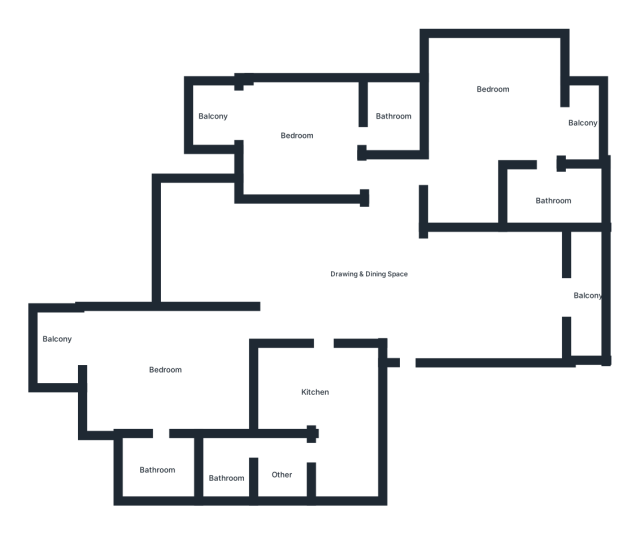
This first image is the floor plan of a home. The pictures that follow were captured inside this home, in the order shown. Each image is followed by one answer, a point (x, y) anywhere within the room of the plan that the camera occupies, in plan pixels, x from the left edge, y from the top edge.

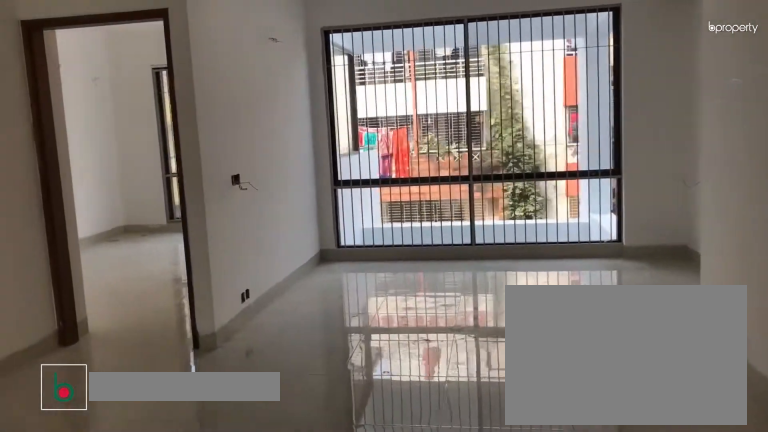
(342, 277)
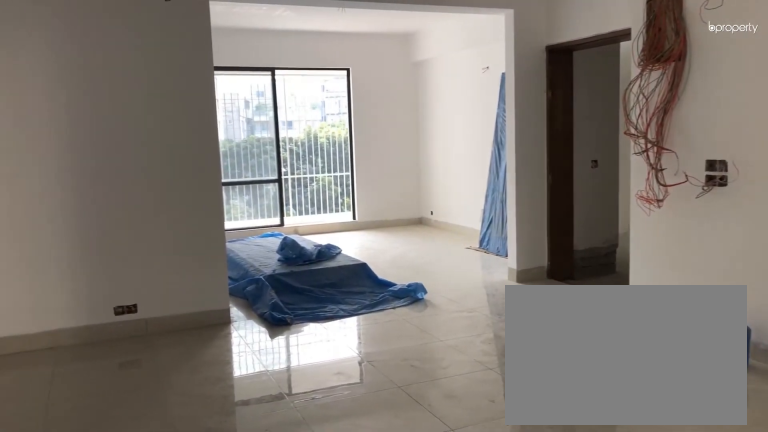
(342, 277)
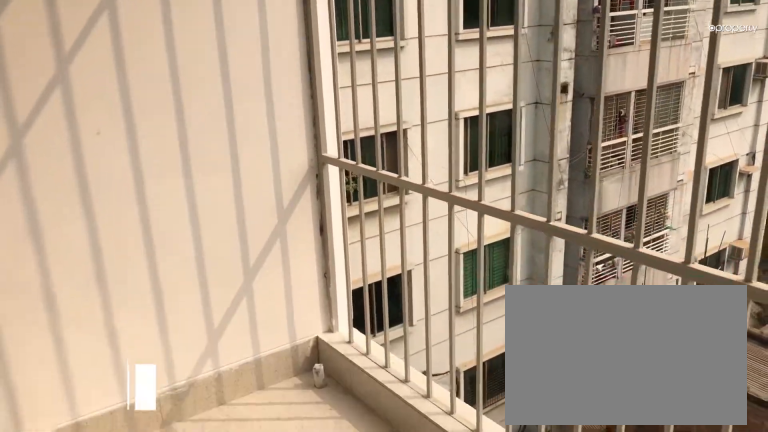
(584, 299)
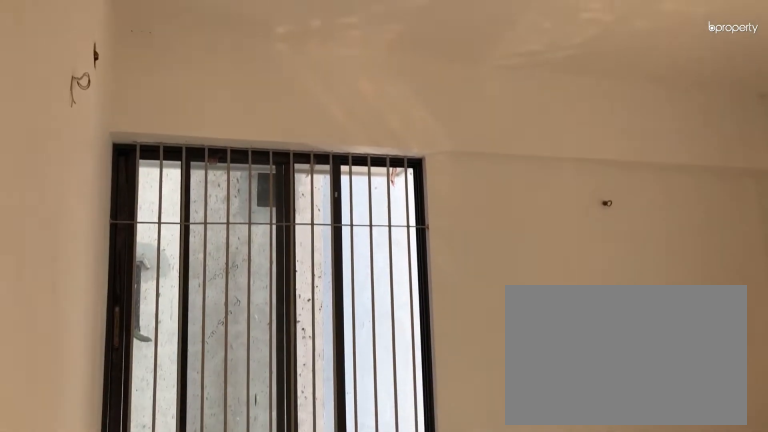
(483, 90)
